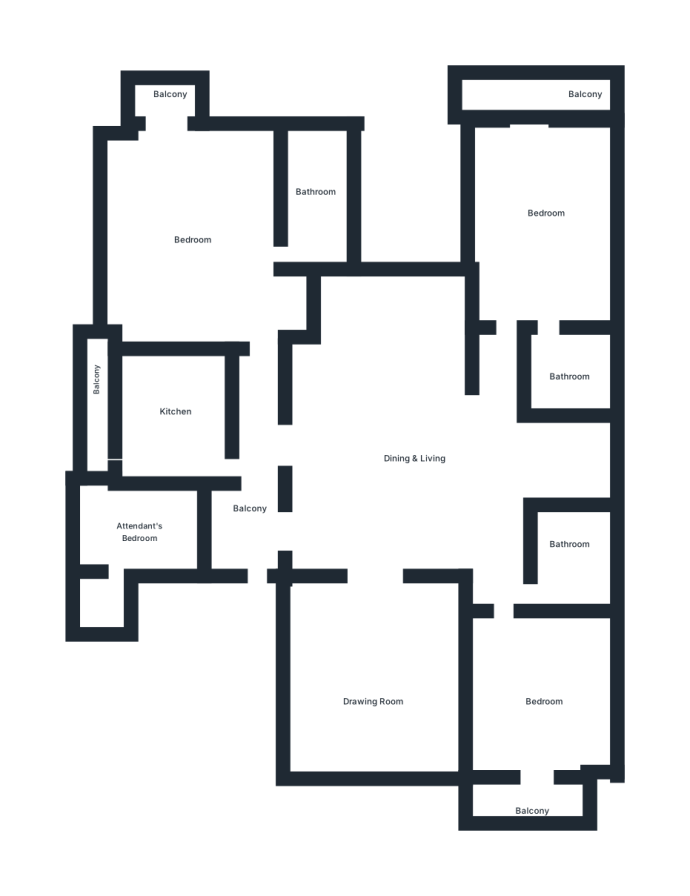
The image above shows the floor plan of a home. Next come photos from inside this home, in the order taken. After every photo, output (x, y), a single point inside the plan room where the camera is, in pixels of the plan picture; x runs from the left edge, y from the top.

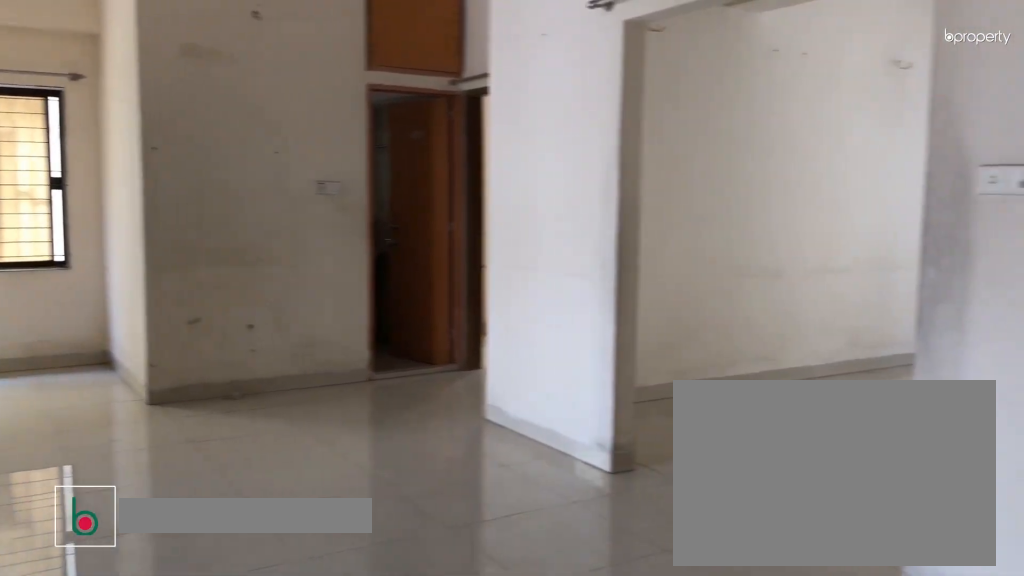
(353, 473)
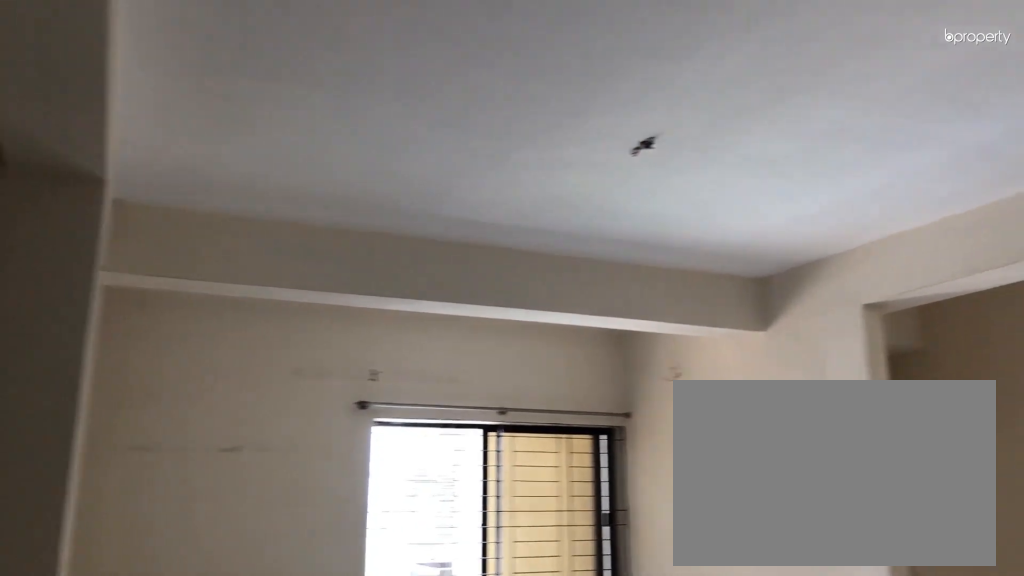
(392, 460)
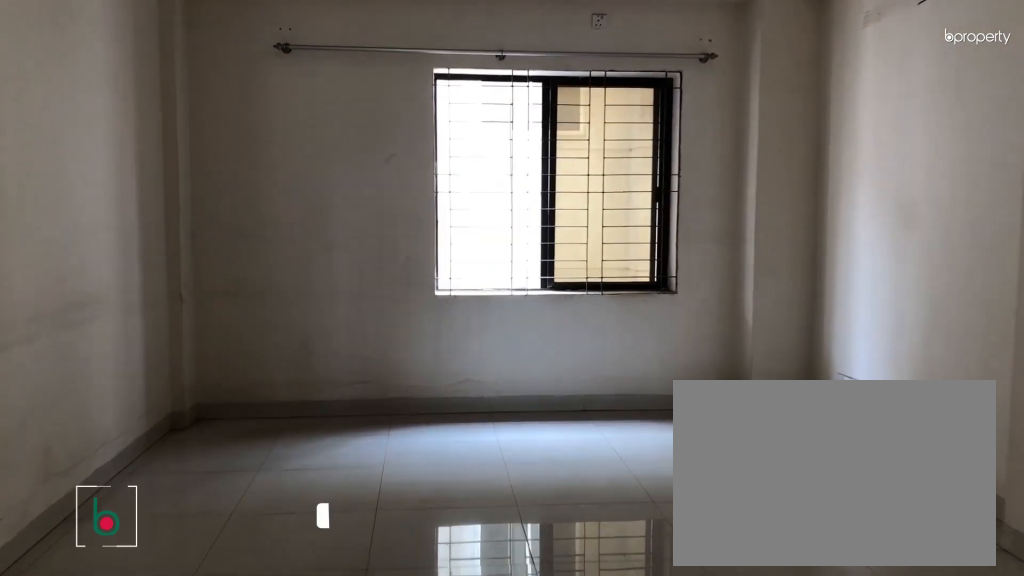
(377, 686)
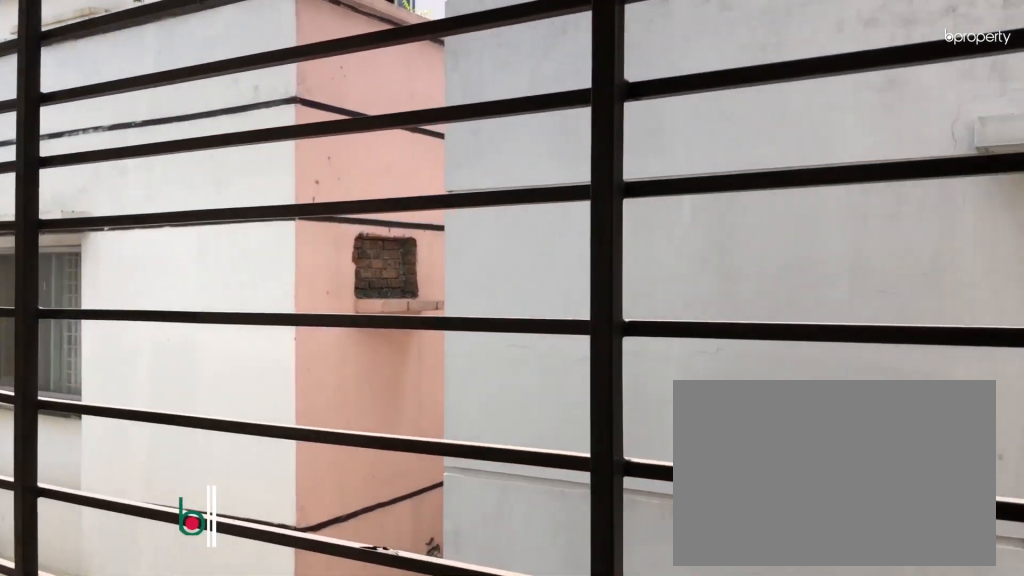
(526, 797)
